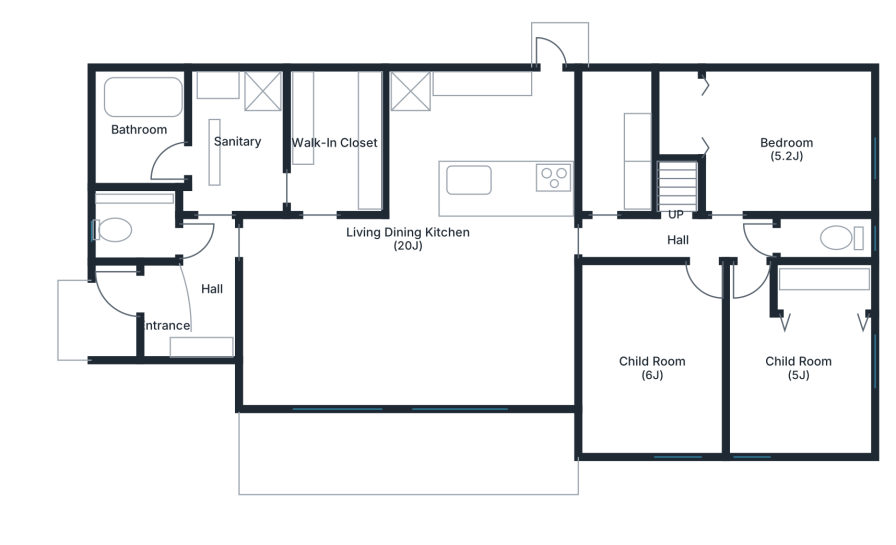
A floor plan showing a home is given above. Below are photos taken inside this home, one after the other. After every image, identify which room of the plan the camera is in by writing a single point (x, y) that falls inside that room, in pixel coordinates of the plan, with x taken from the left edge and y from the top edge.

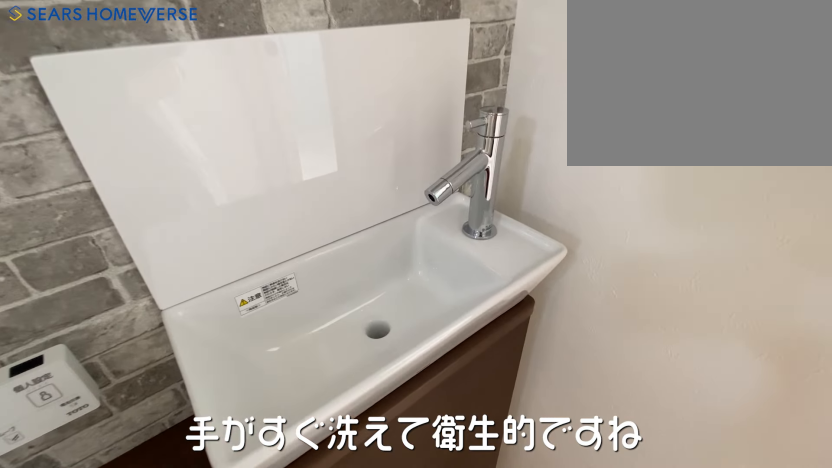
(144, 231)
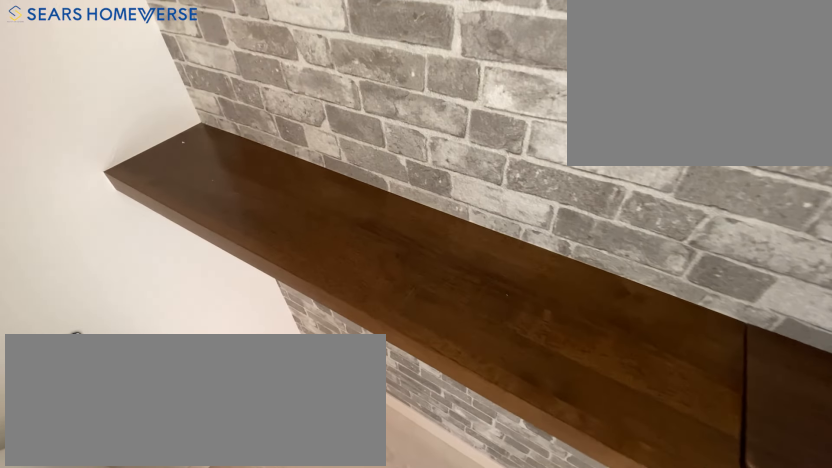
(144, 231)
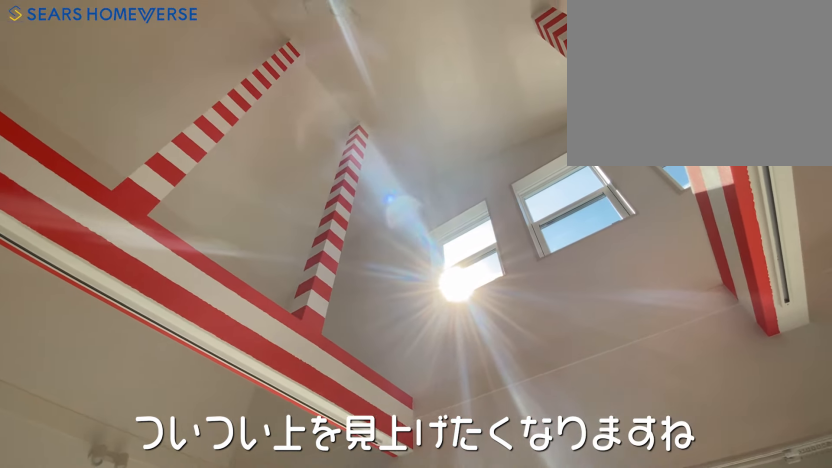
(411, 310)
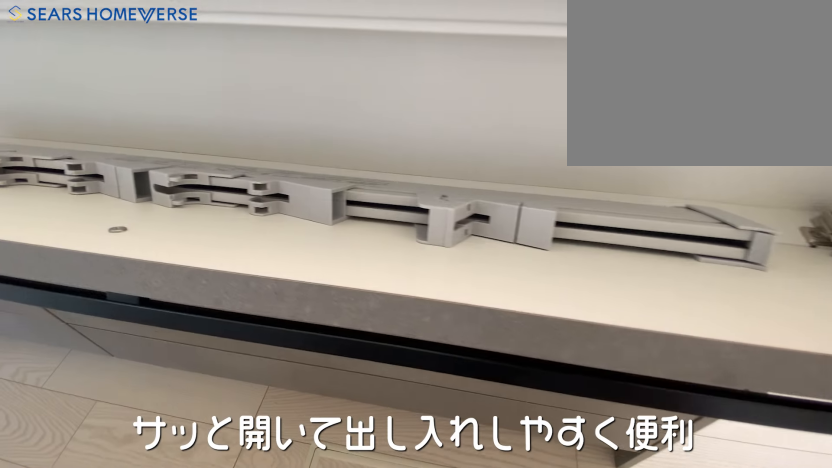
(493, 132)
